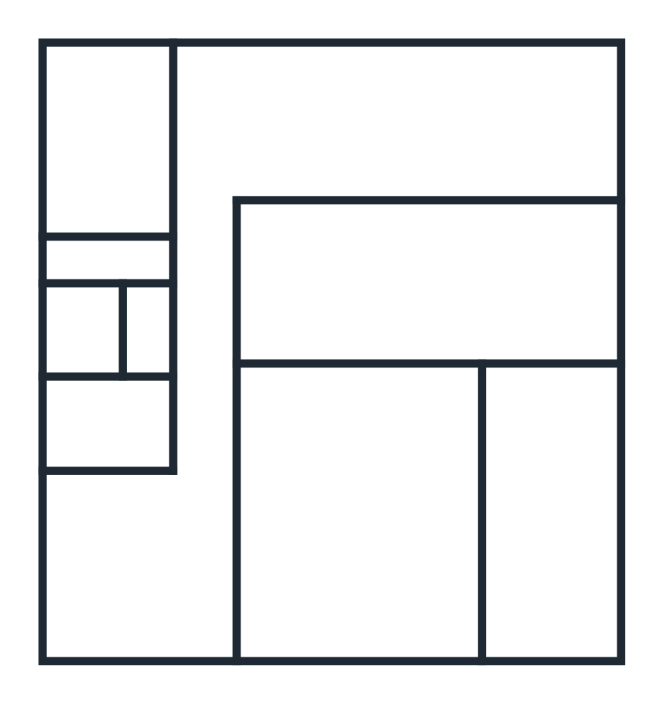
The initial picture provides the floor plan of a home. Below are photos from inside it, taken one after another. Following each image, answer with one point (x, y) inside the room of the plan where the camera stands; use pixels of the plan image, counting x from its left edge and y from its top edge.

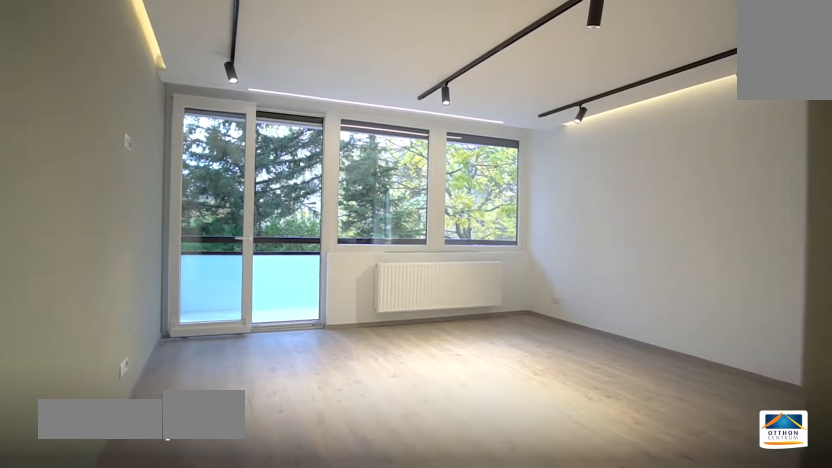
(363, 548)
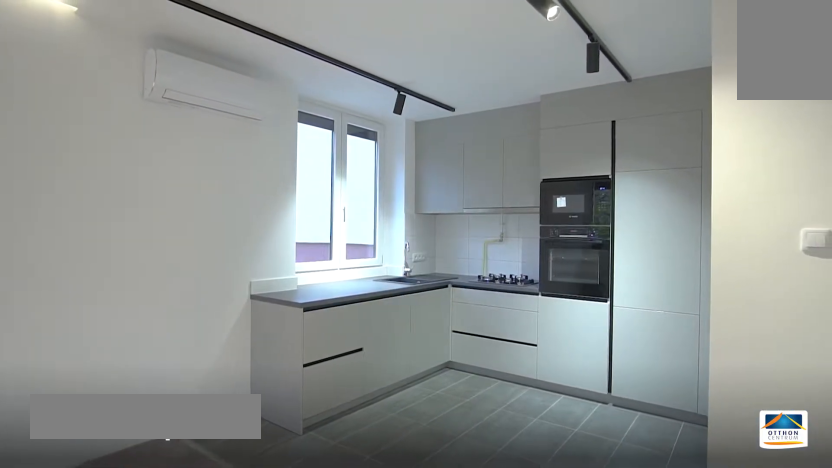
(261, 549)
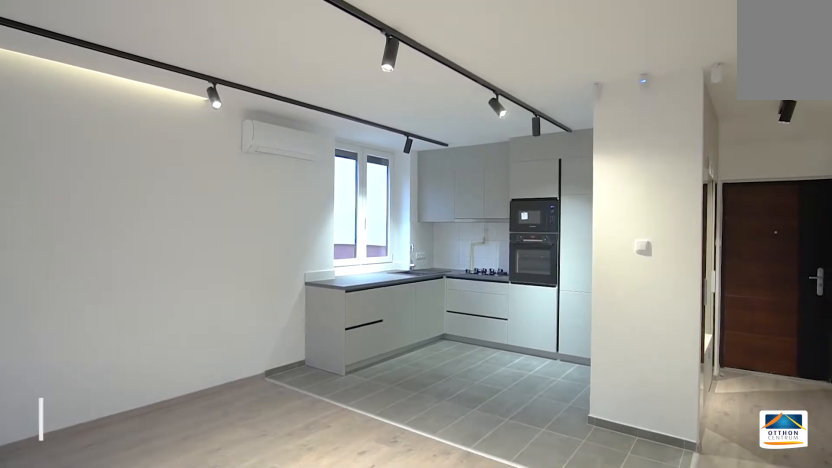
(263, 549)
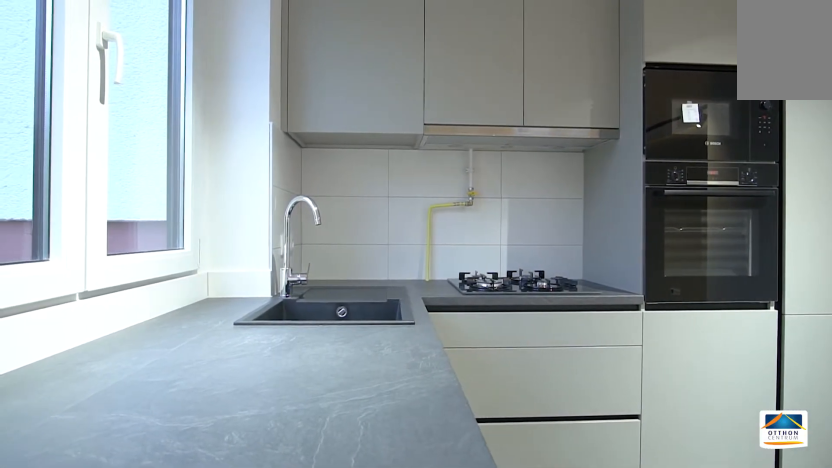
(155, 547)
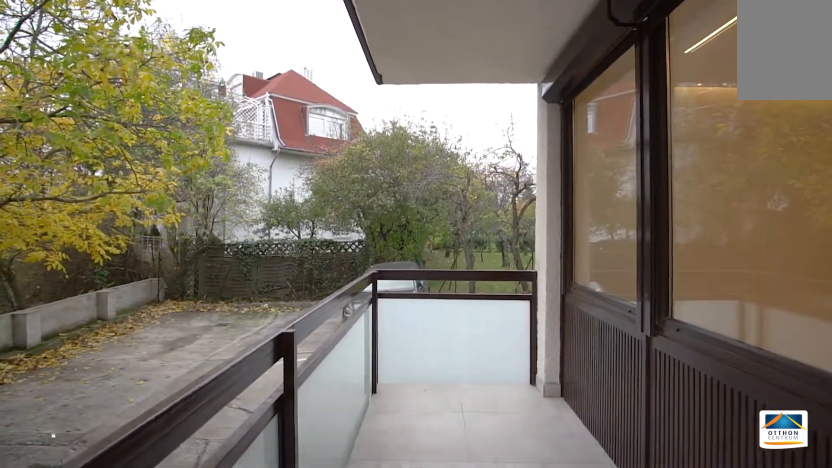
(548, 518)
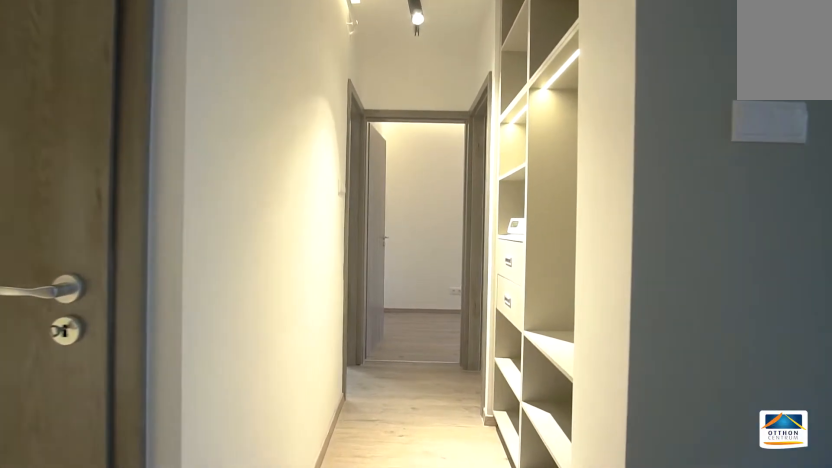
(209, 324)
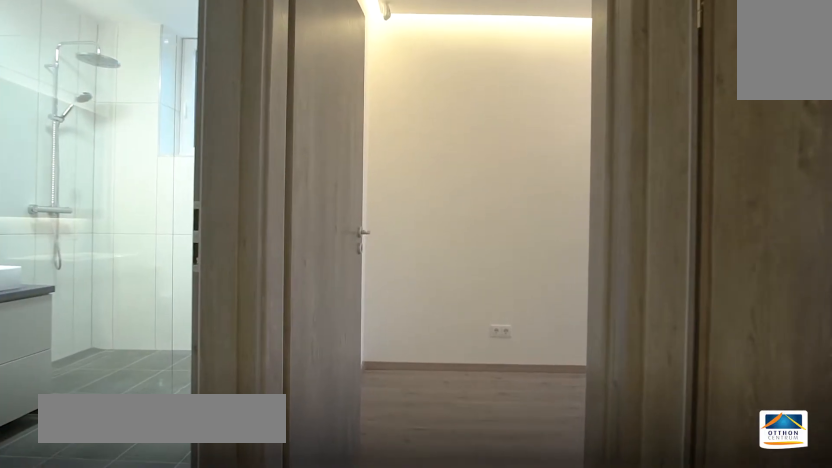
(209, 325)
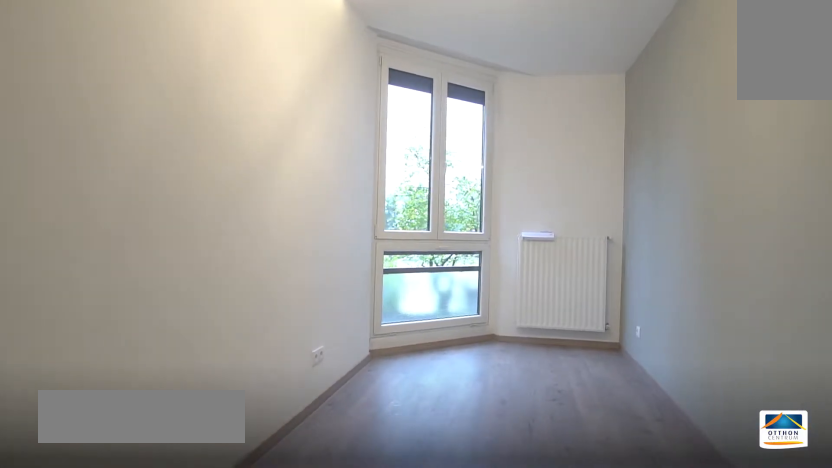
(402, 127)
